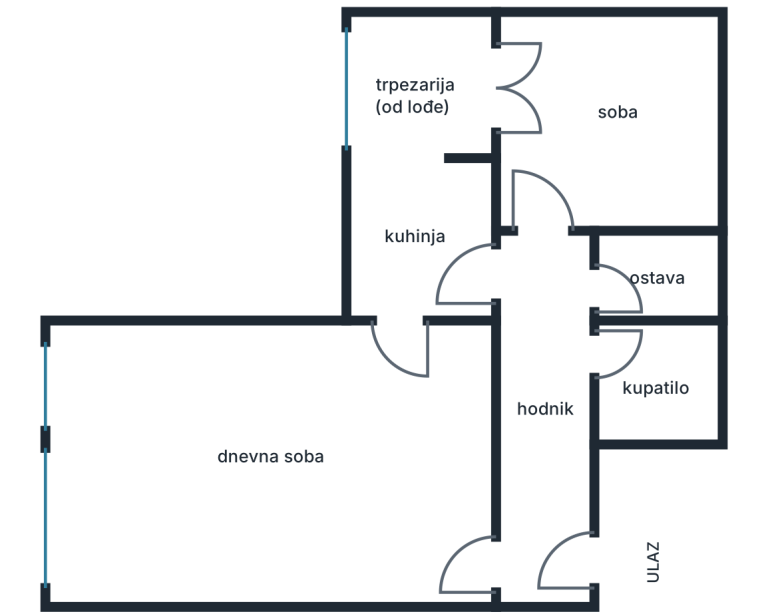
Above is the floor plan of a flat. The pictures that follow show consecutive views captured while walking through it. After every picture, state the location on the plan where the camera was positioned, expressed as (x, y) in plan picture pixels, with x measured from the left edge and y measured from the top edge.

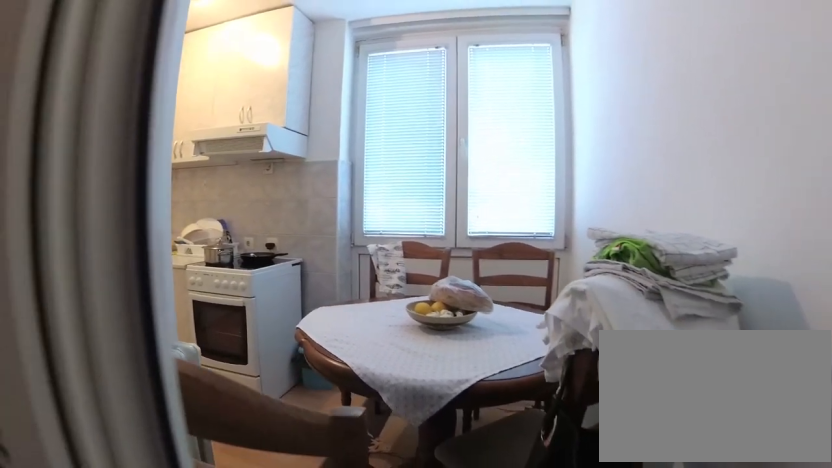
(511, 103)
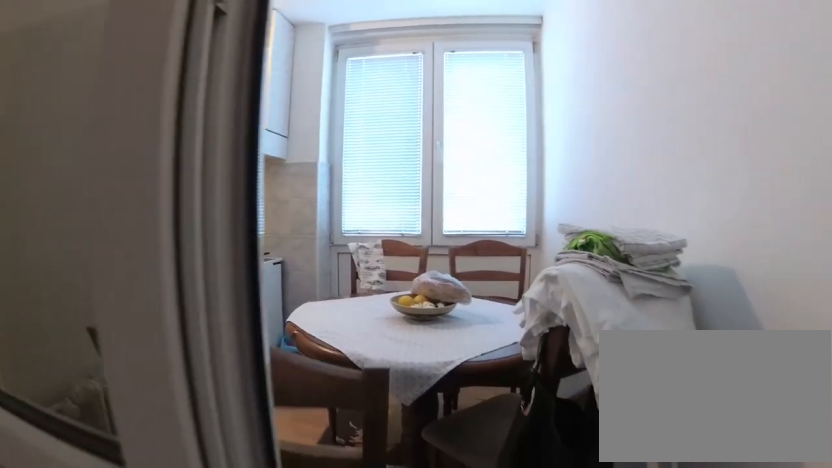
(523, 103)
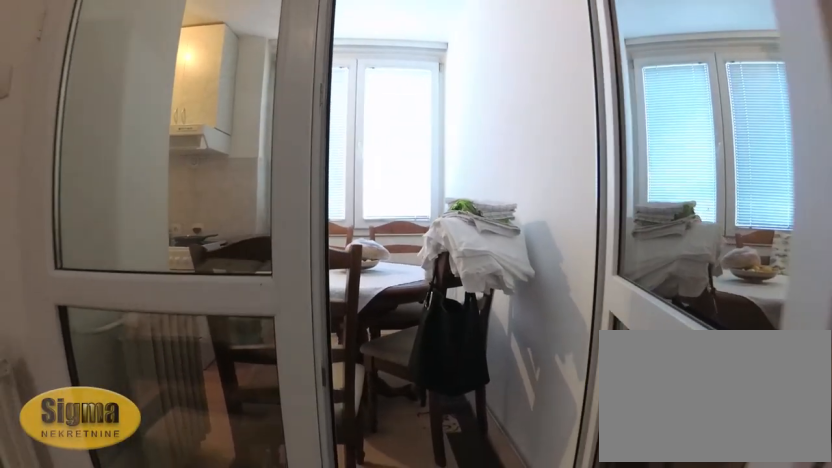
(562, 96)
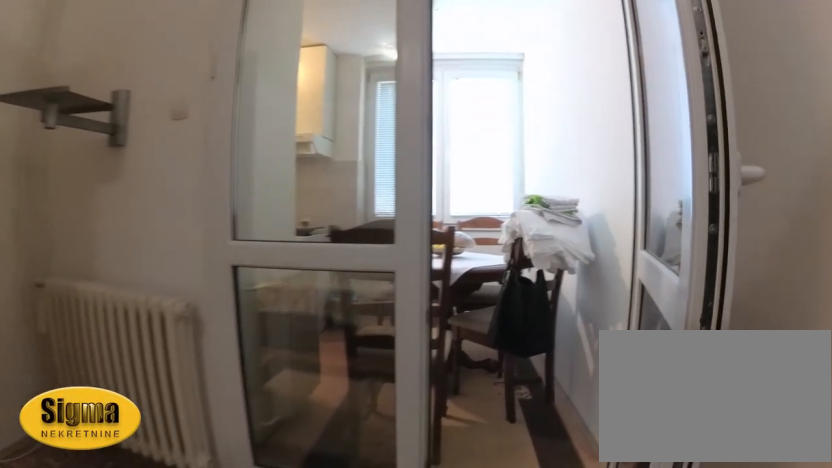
(563, 83)
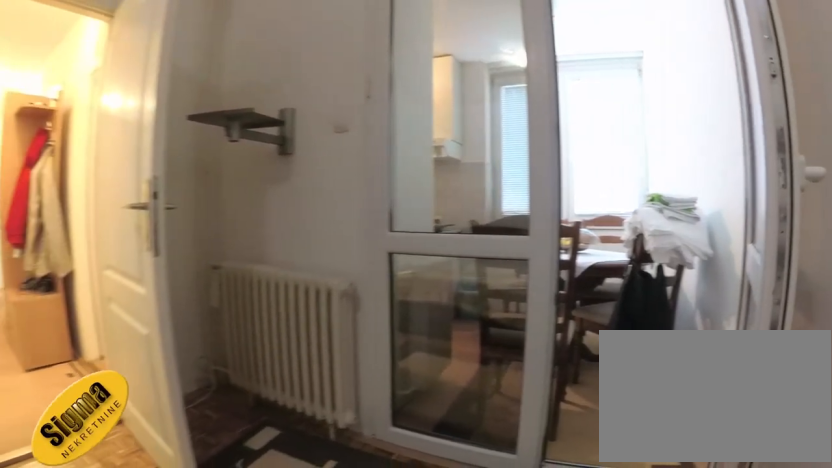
(559, 76)
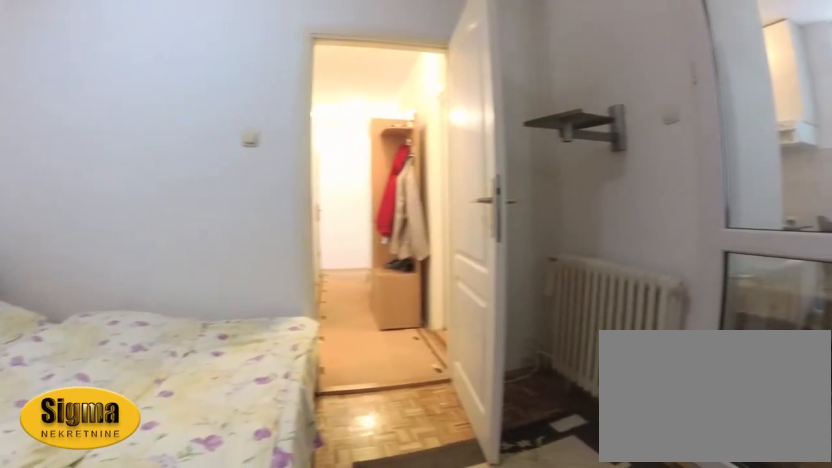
(539, 67)
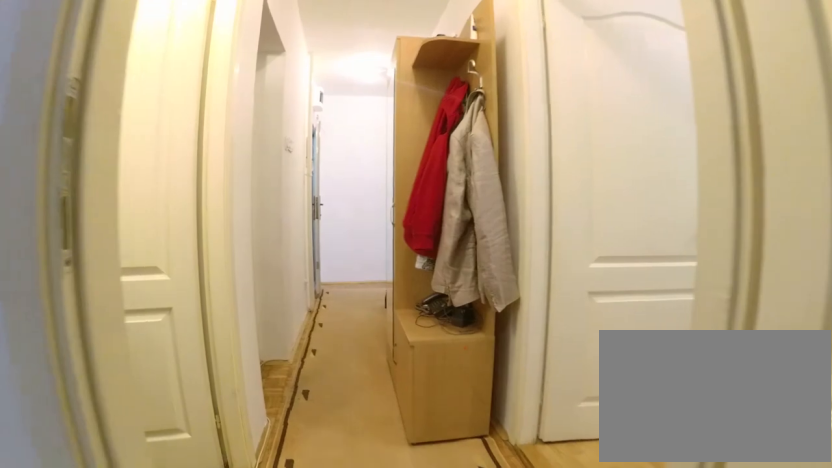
(534, 179)
